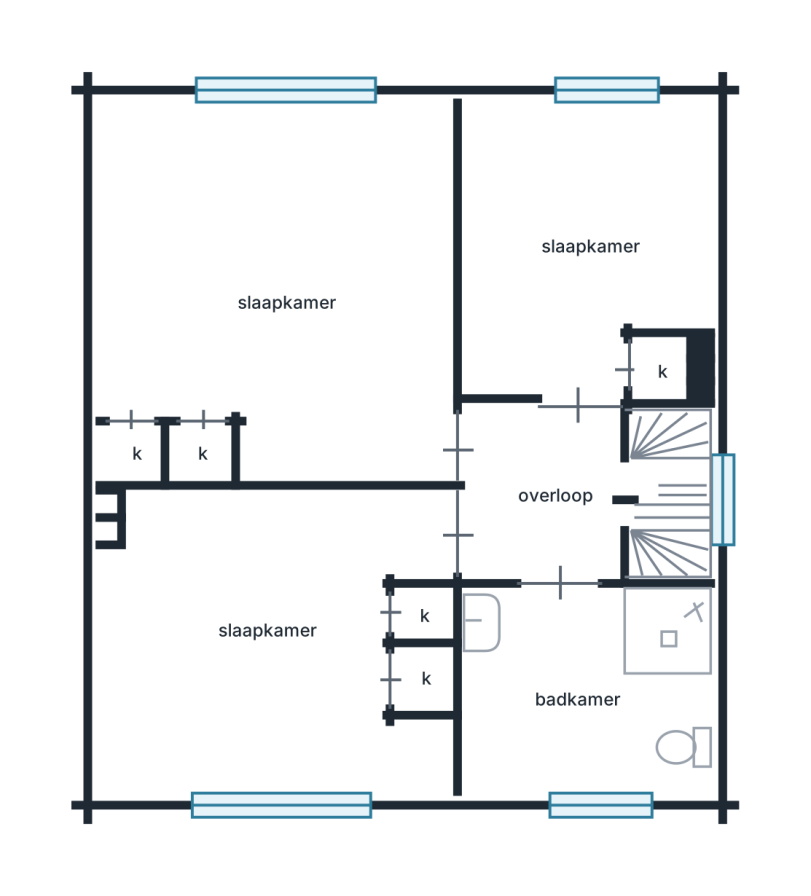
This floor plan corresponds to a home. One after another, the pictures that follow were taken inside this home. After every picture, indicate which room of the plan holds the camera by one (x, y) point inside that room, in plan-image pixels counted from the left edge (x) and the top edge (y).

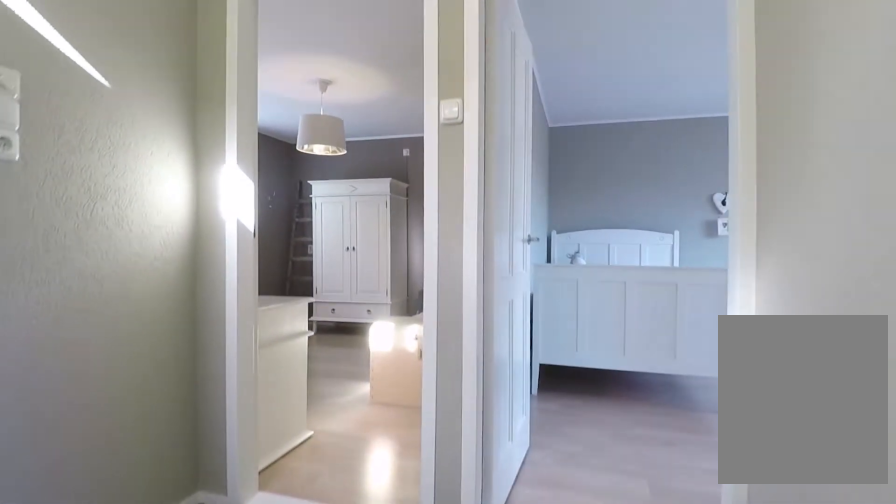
(586, 494)
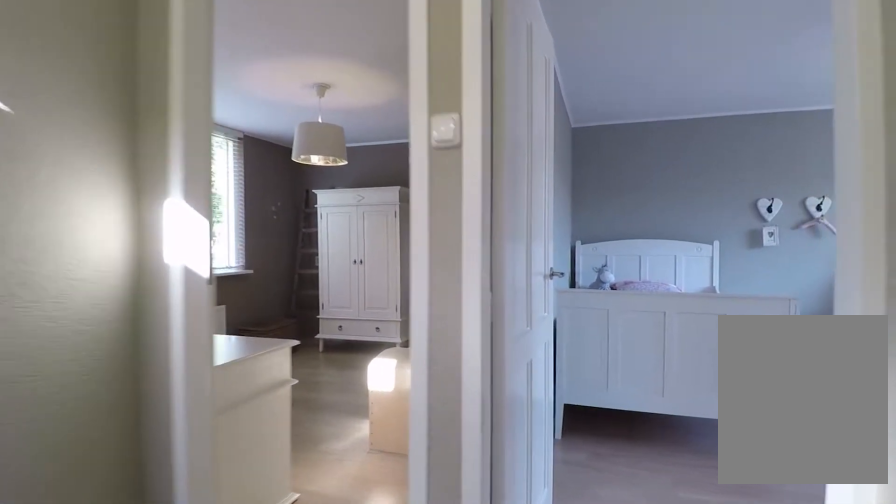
(586, 494)
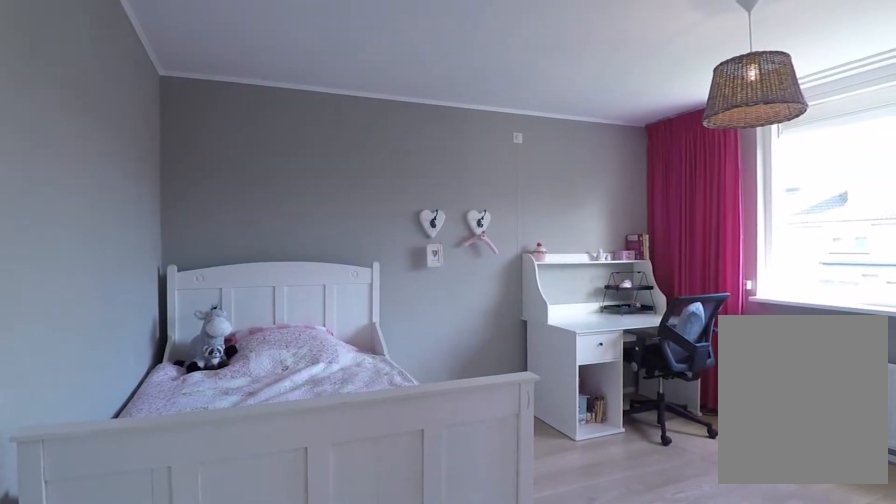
(275, 289)
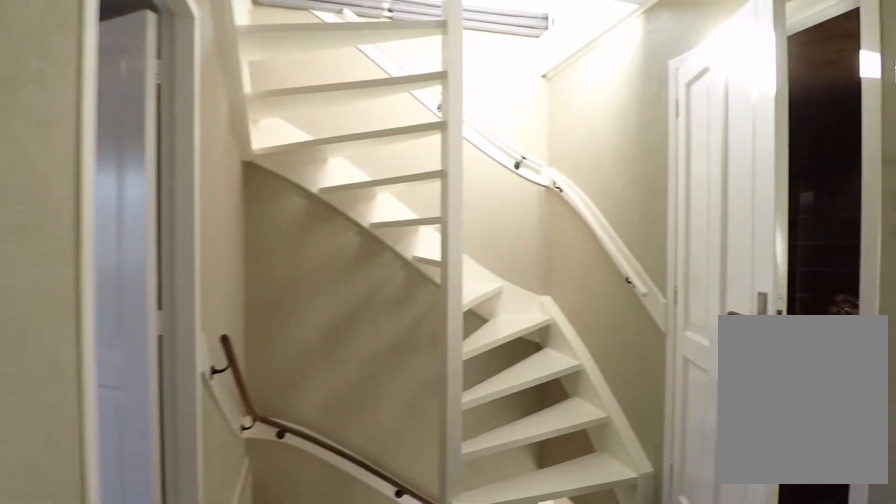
(586, 494)
